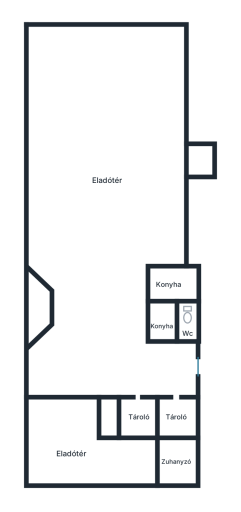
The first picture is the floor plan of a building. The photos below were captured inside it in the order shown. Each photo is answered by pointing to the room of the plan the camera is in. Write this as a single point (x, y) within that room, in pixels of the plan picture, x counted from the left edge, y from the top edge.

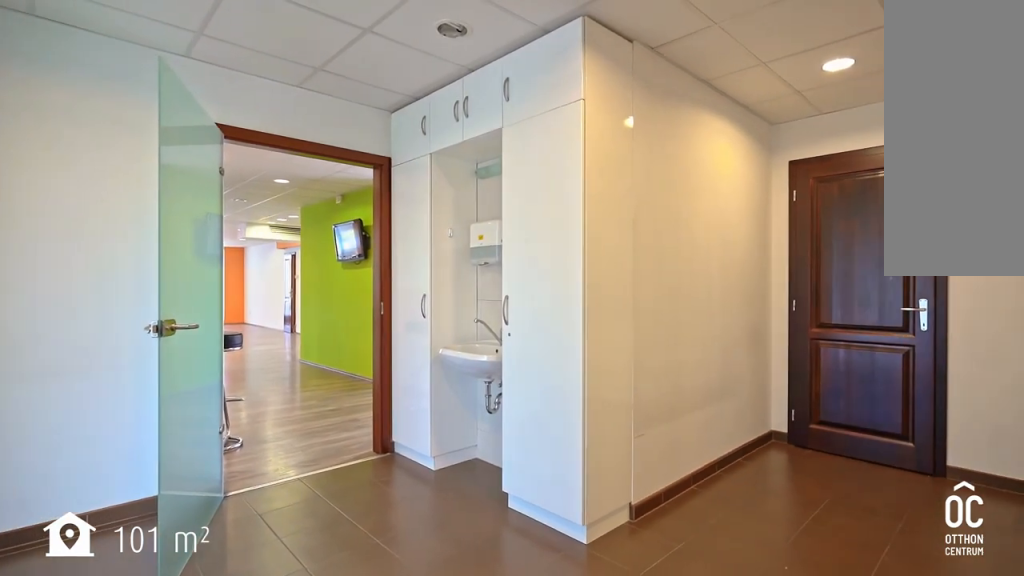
(71, 450)
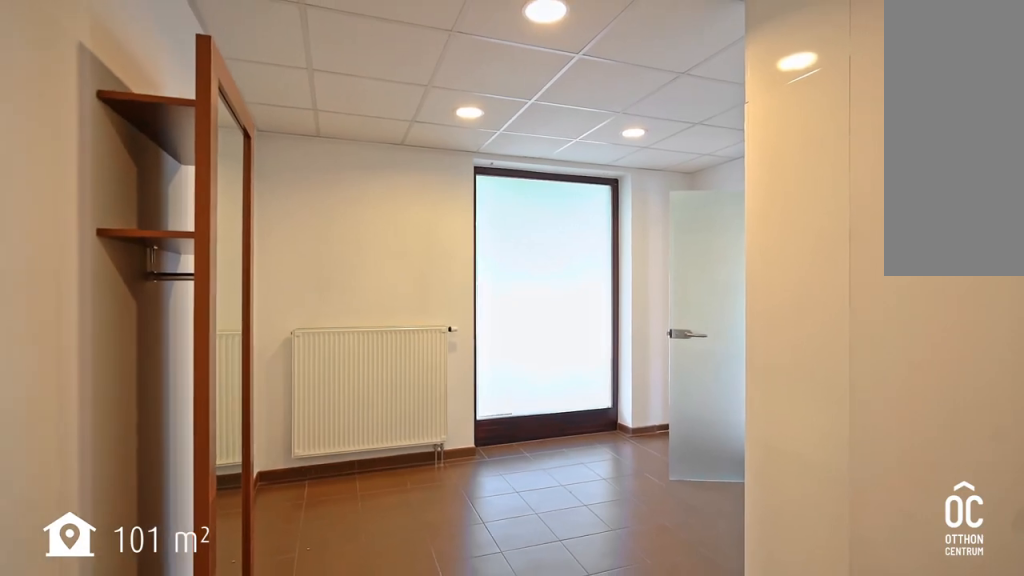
(71, 450)
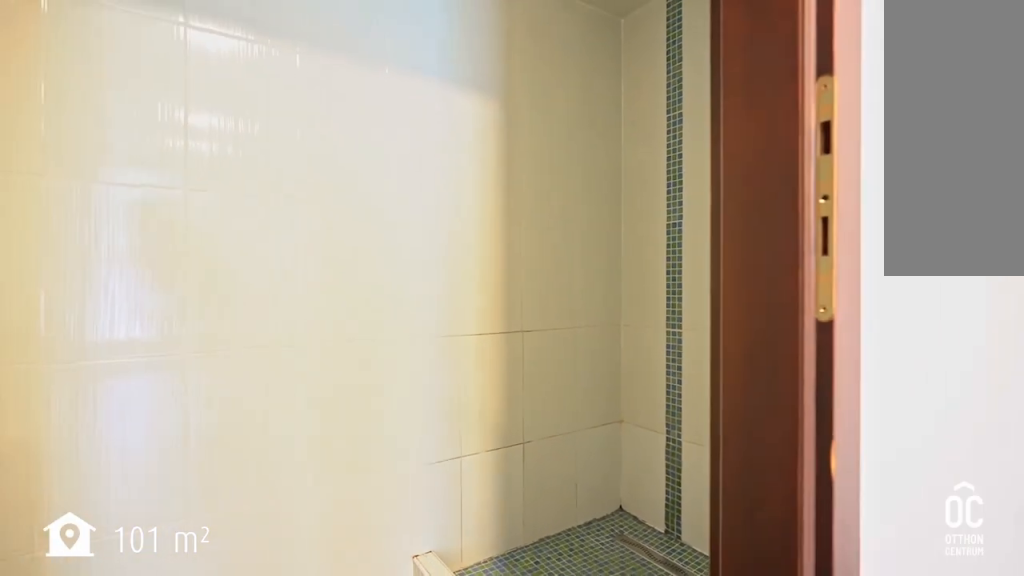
(177, 461)
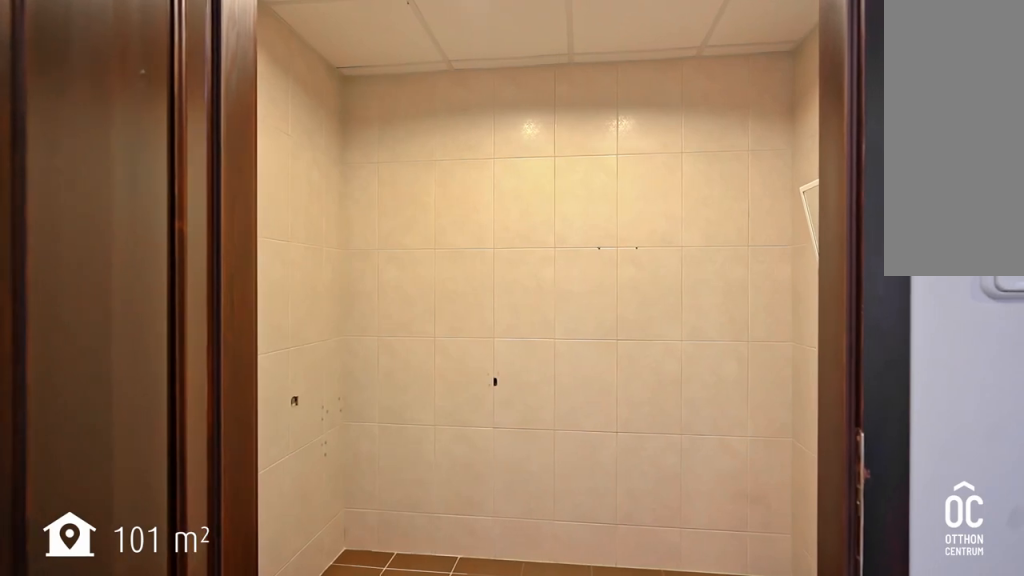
(177, 417)
